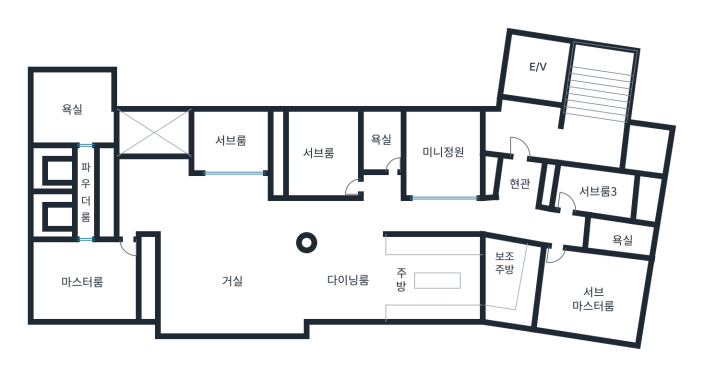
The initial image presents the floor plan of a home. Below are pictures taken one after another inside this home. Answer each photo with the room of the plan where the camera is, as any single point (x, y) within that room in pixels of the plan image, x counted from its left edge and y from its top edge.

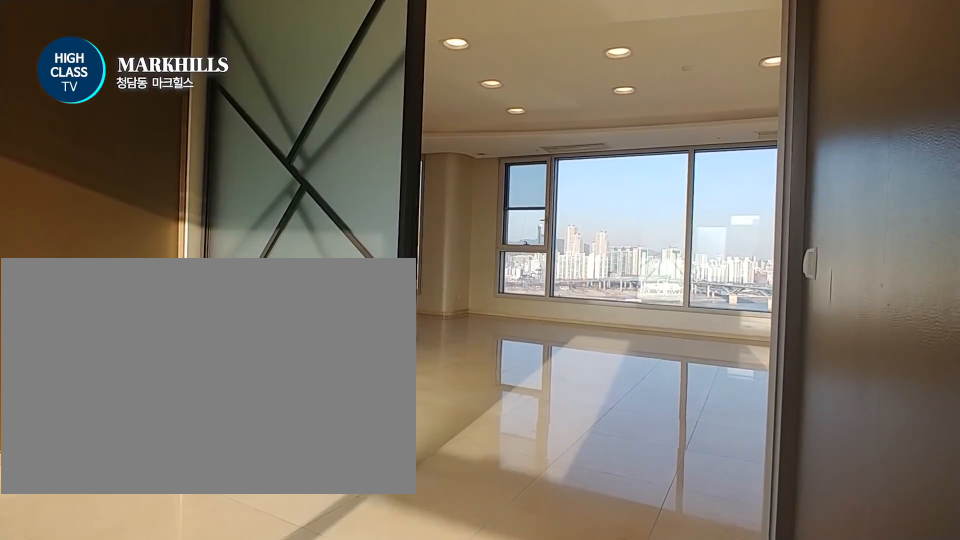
(230, 141)
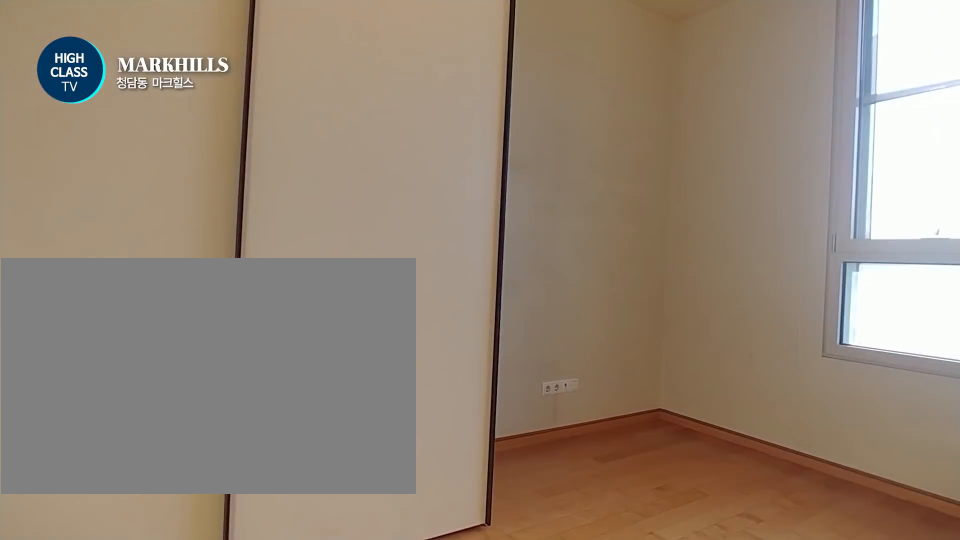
(313, 154)
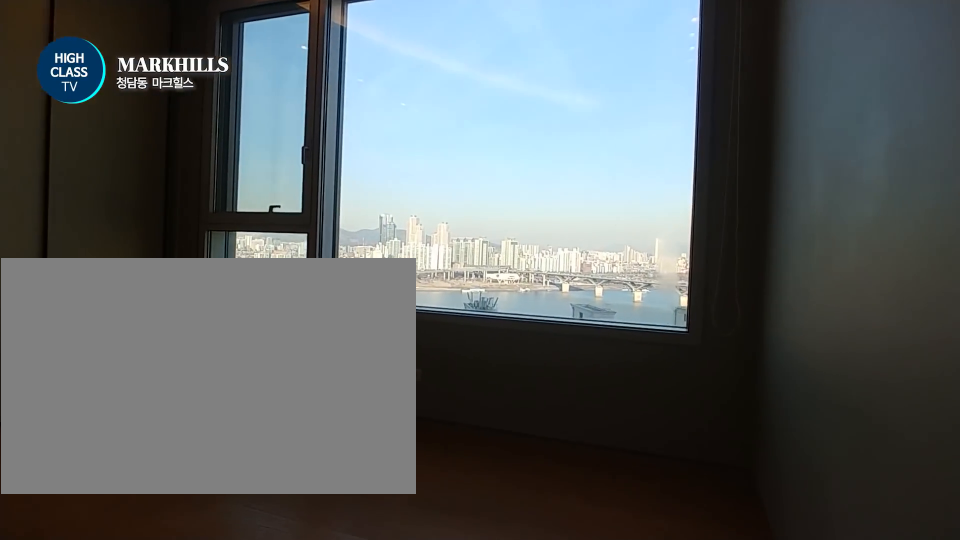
(593, 301)
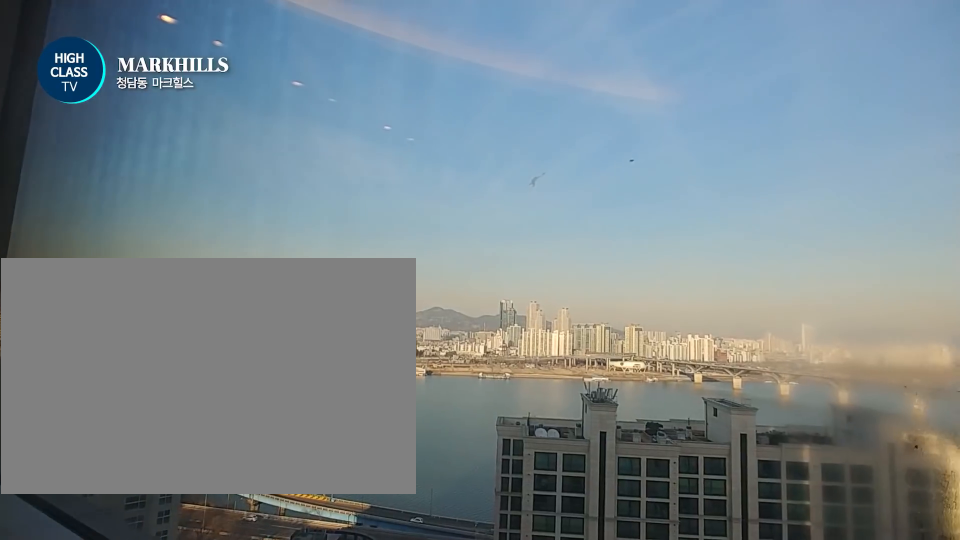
(593, 301)
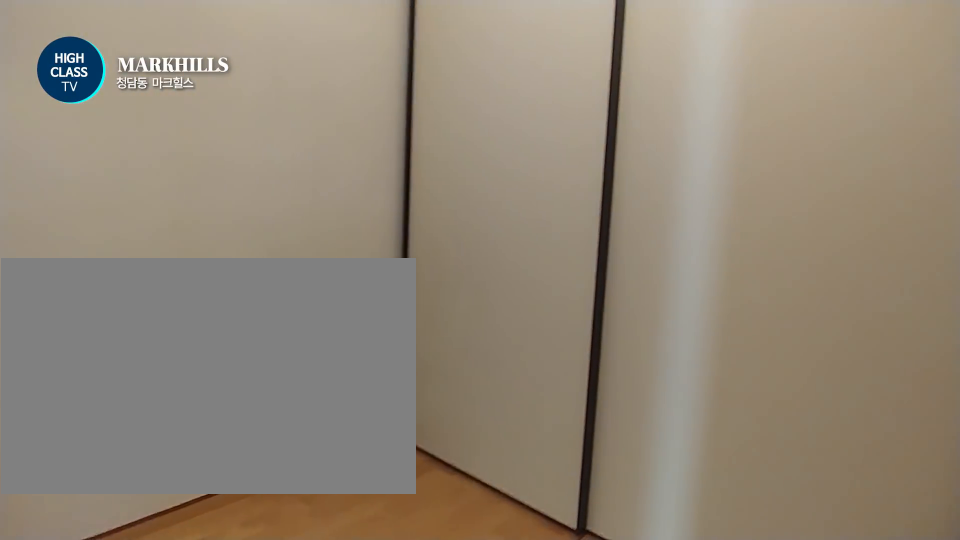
(596, 191)
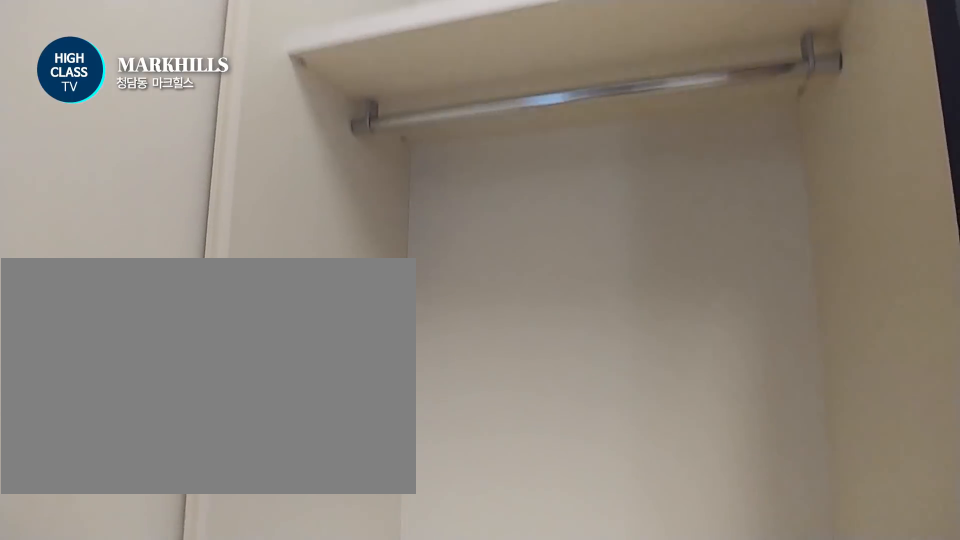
(596, 191)
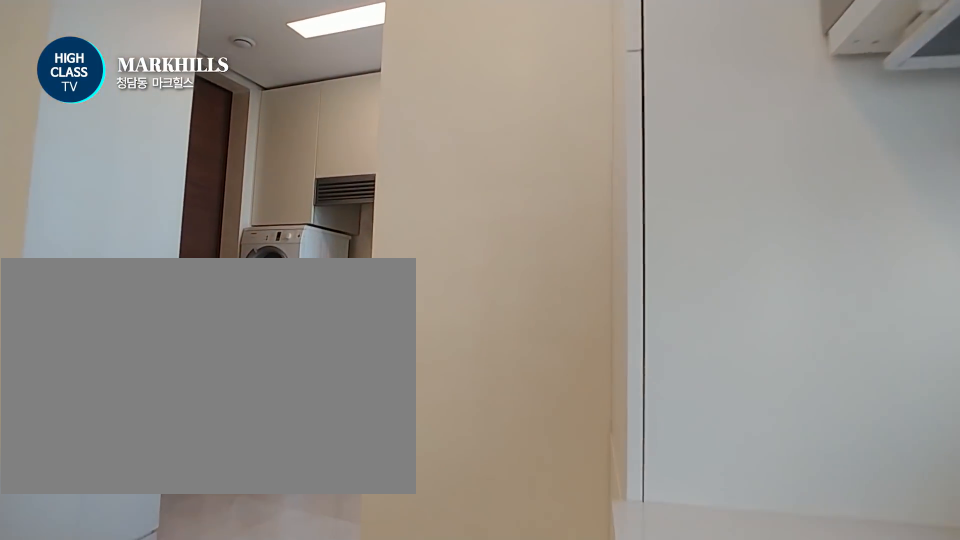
(394, 280)
